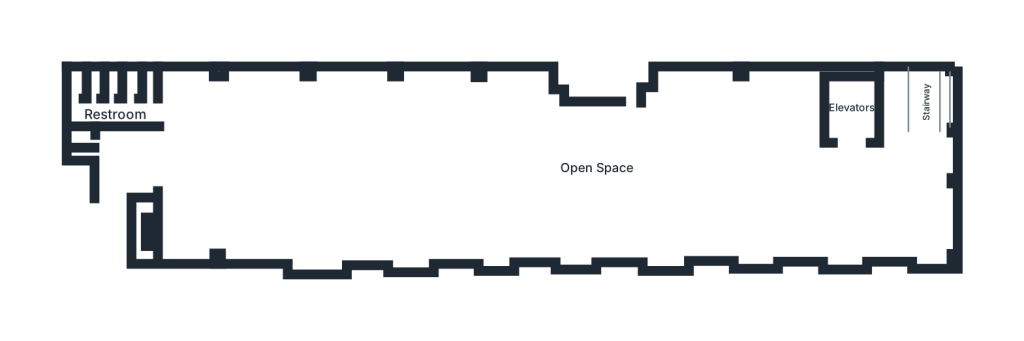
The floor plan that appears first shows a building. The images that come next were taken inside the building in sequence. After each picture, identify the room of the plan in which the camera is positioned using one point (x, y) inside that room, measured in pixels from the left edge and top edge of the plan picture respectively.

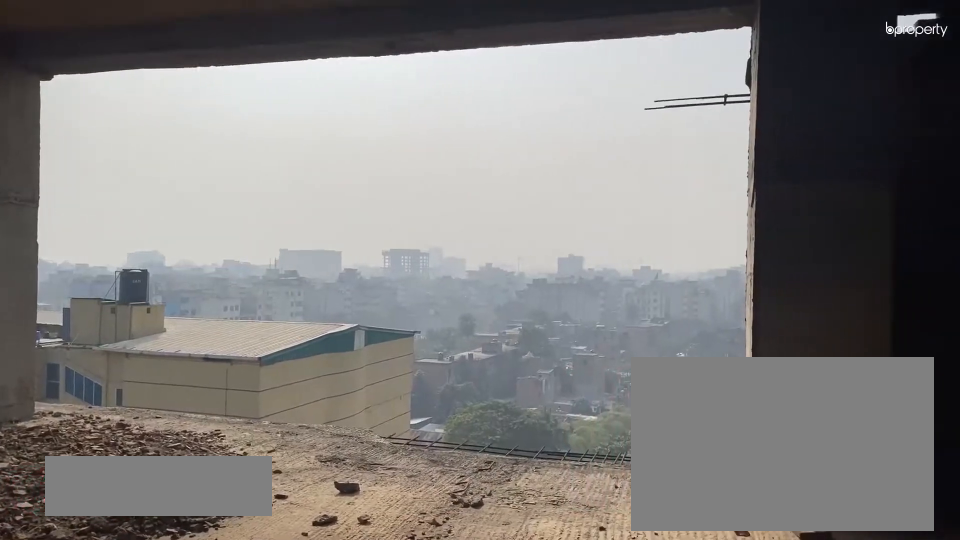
(921, 211)
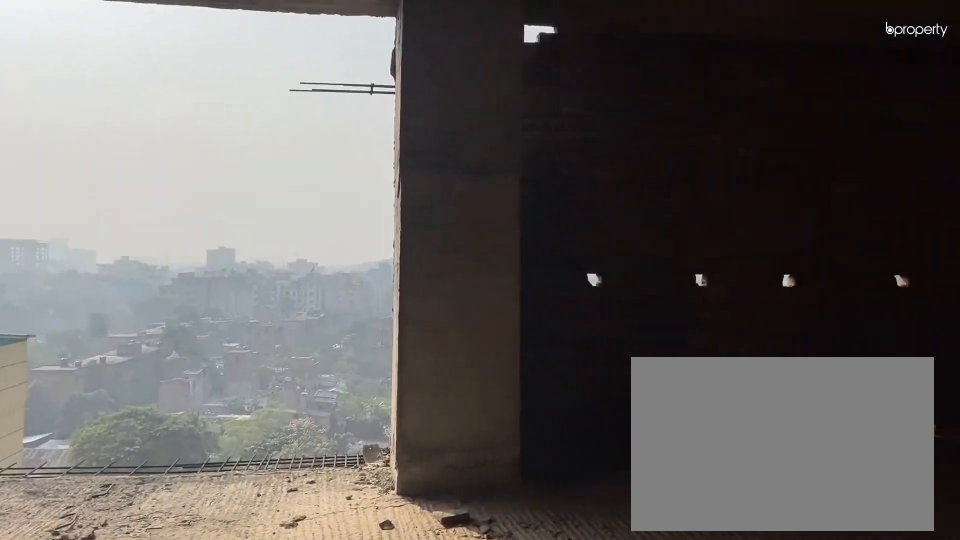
(921, 211)
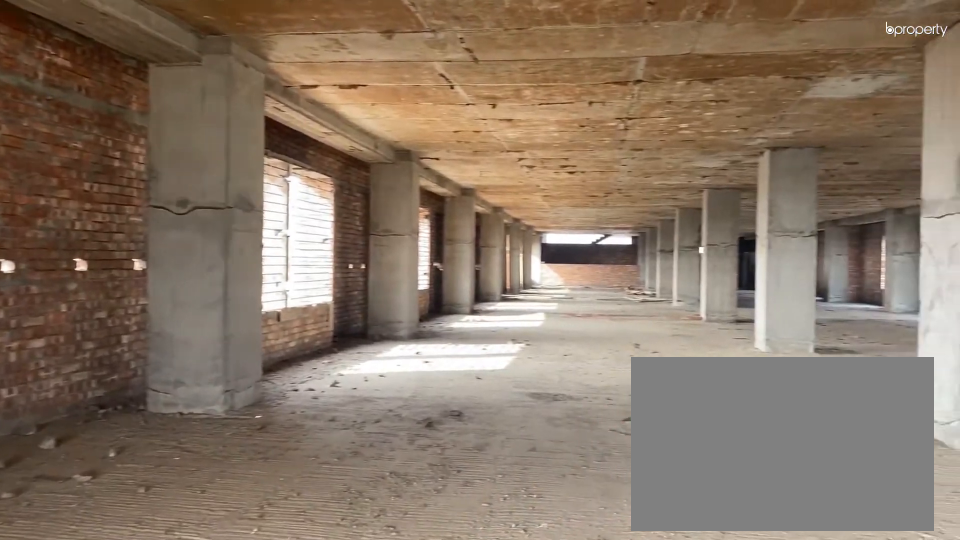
(761, 172)
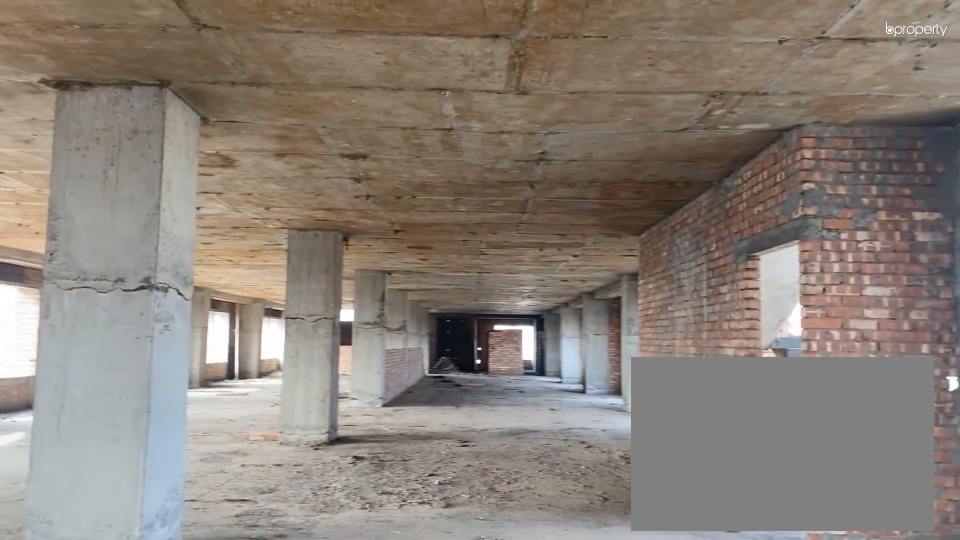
(647, 141)
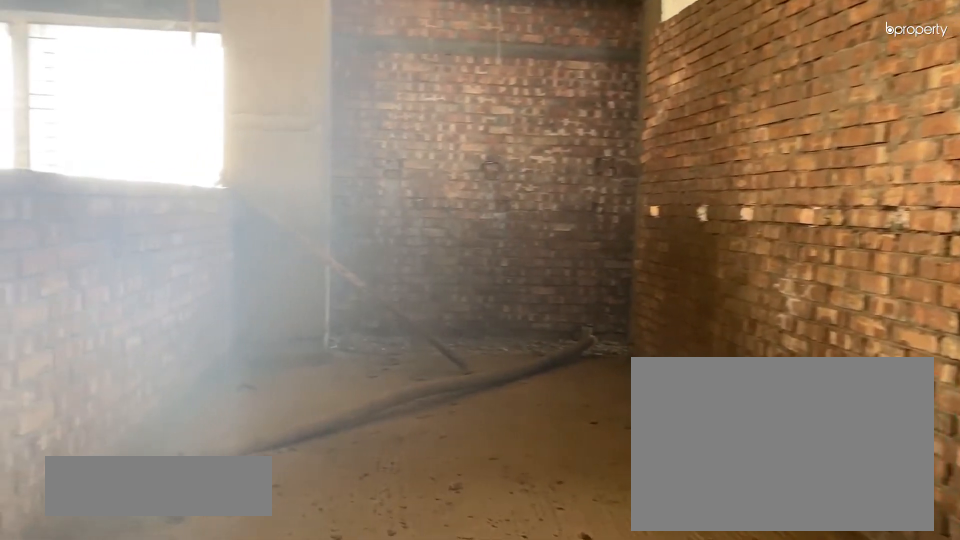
(212, 171)
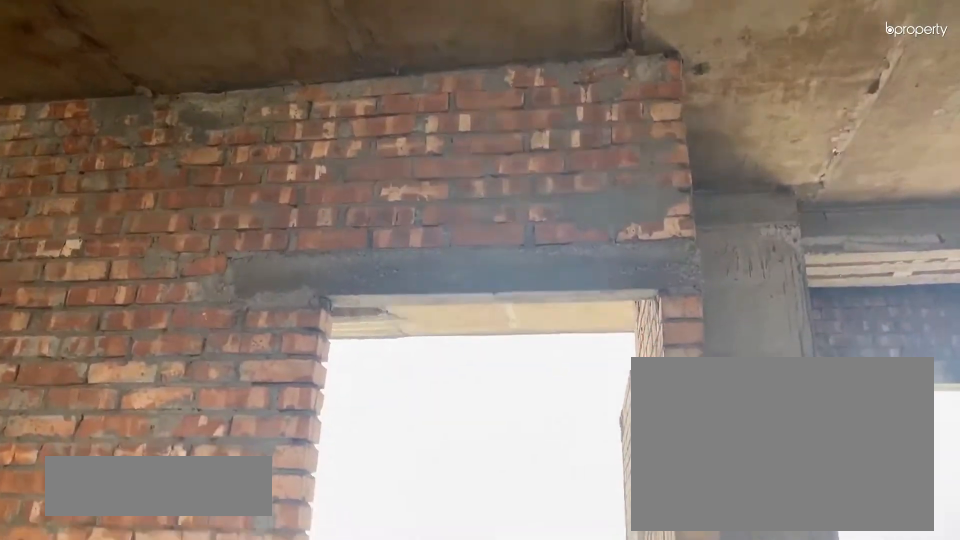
(635, 123)
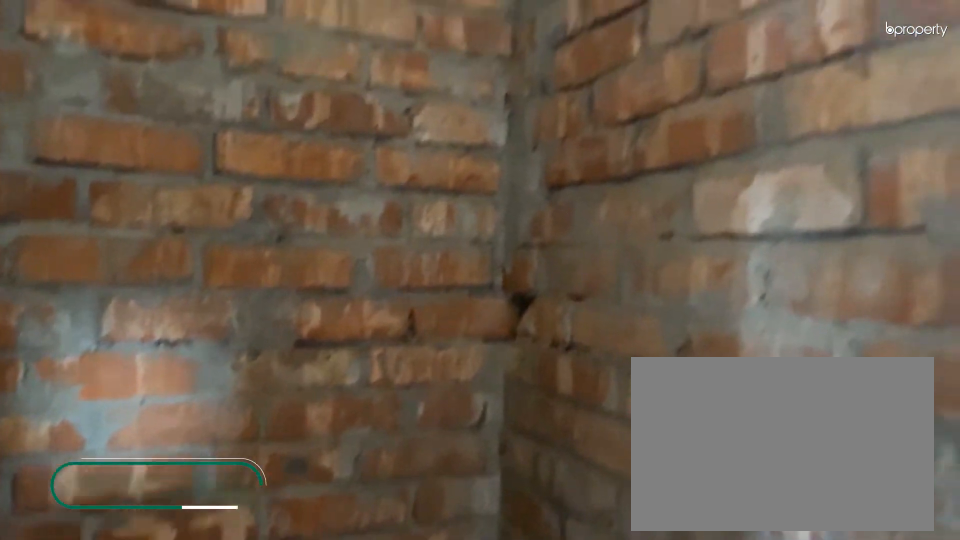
(134, 81)
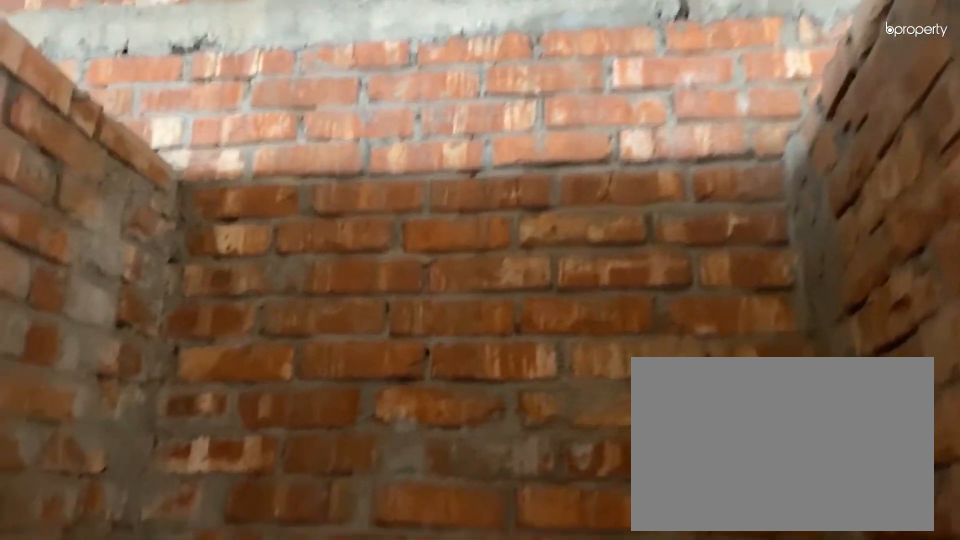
(134, 81)
